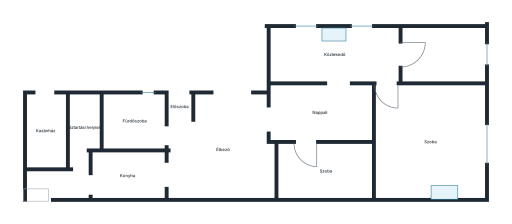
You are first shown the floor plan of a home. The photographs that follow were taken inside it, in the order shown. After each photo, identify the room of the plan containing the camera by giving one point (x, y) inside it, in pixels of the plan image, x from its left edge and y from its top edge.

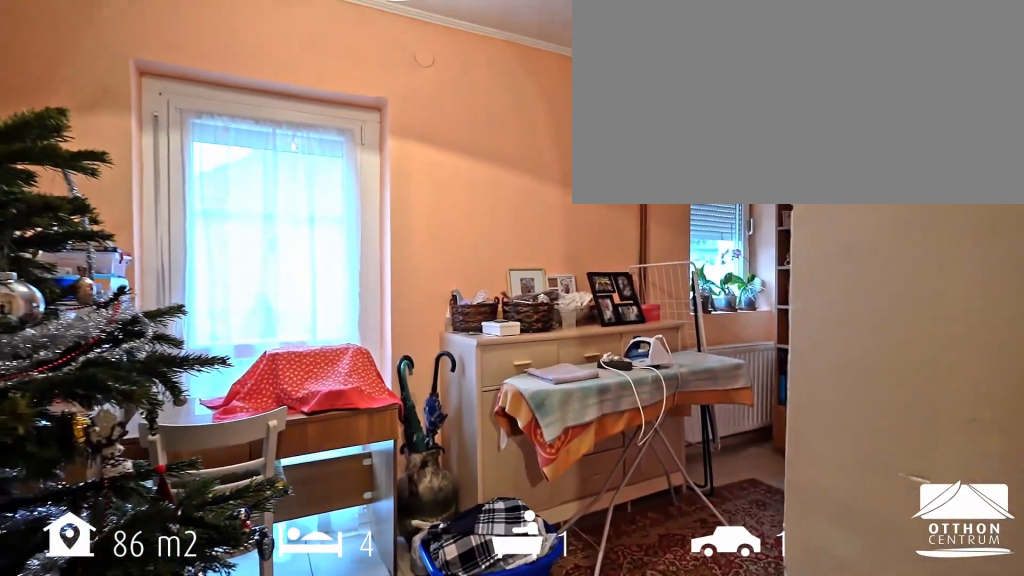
(337, 54)
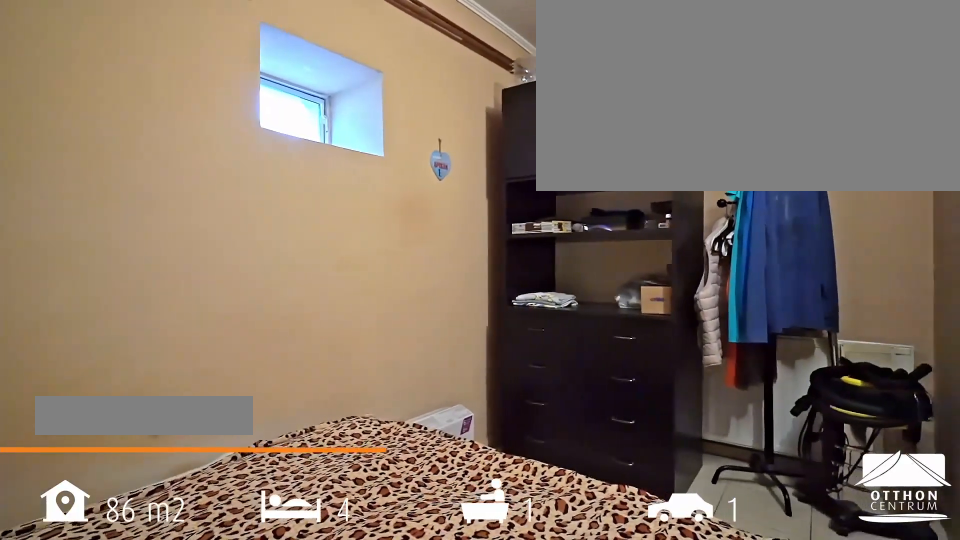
(319, 171)
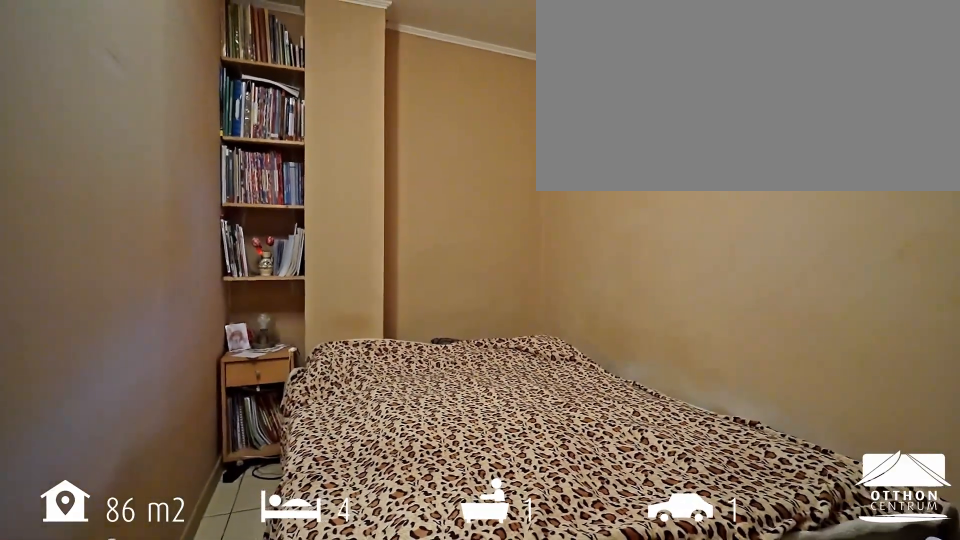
(319, 171)
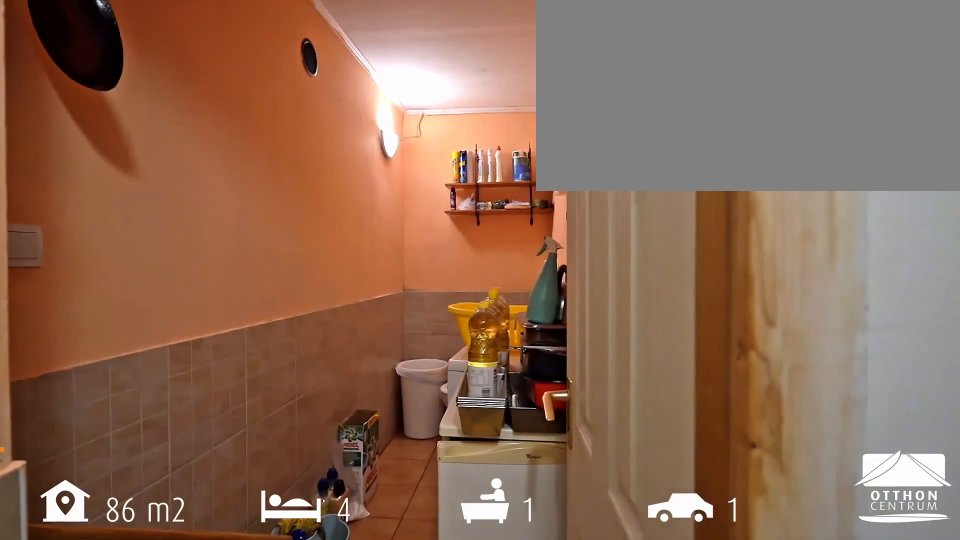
(57, 184)
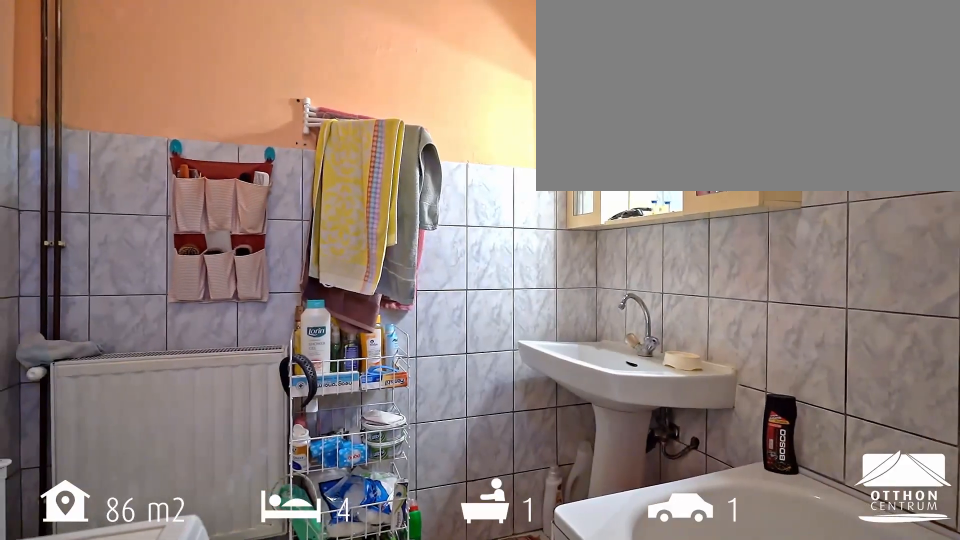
(131, 118)
